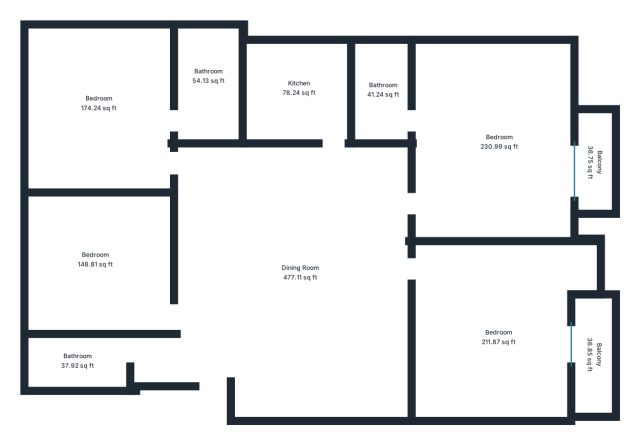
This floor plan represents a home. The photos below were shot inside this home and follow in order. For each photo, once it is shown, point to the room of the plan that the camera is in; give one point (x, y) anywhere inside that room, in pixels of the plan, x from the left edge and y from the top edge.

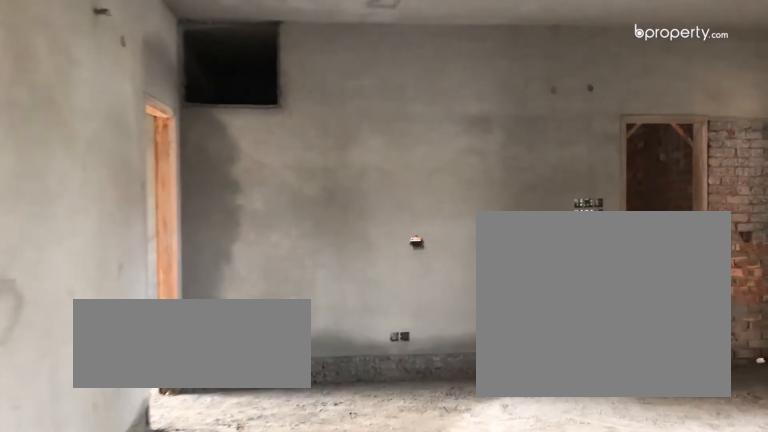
(301, 275)
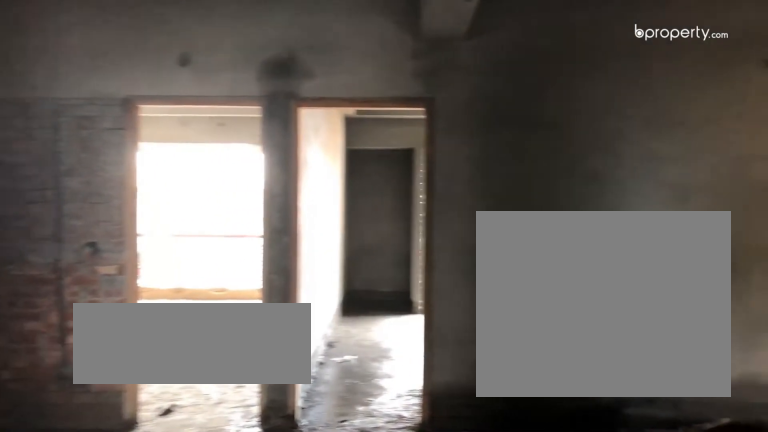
(301, 275)
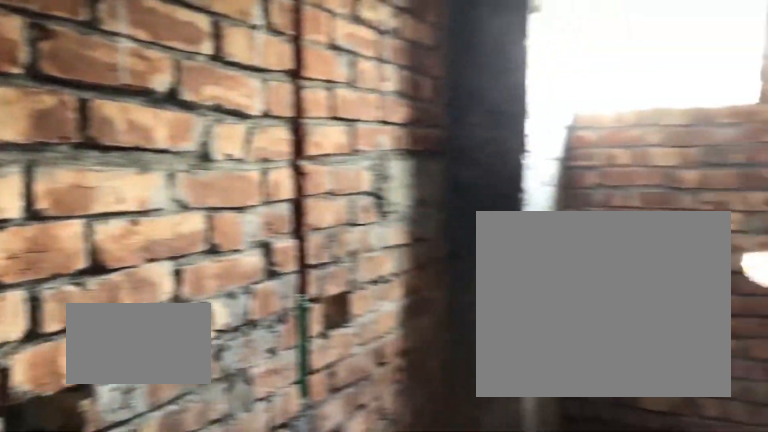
(74, 360)
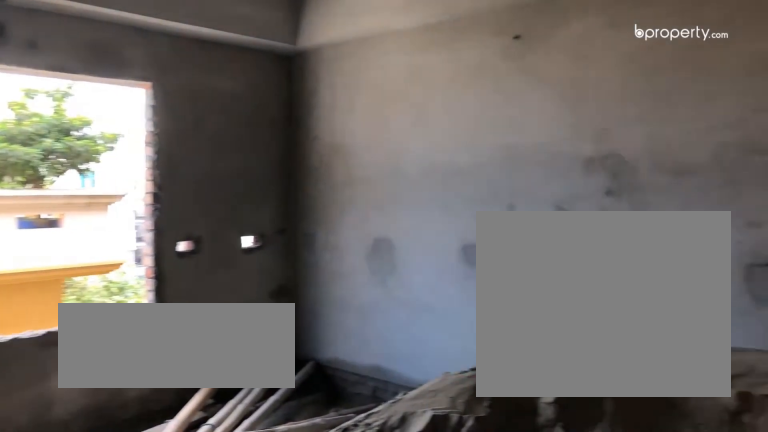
(98, 265)
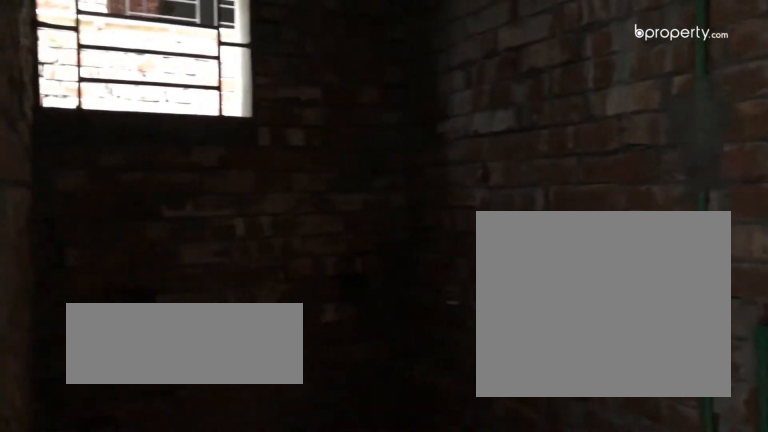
(209, 80)
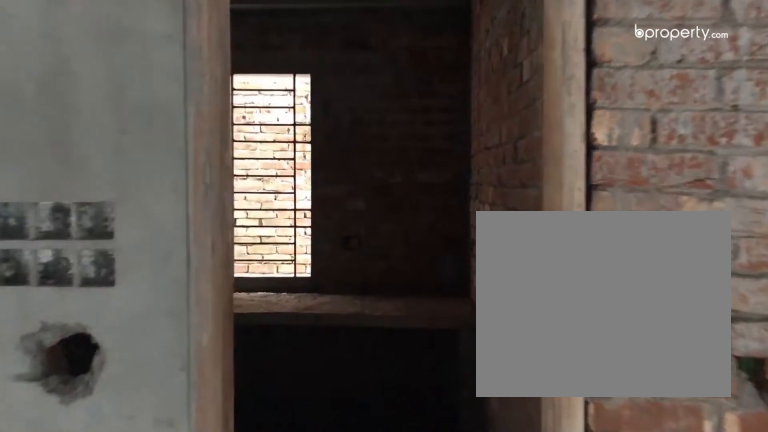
(305, 89)
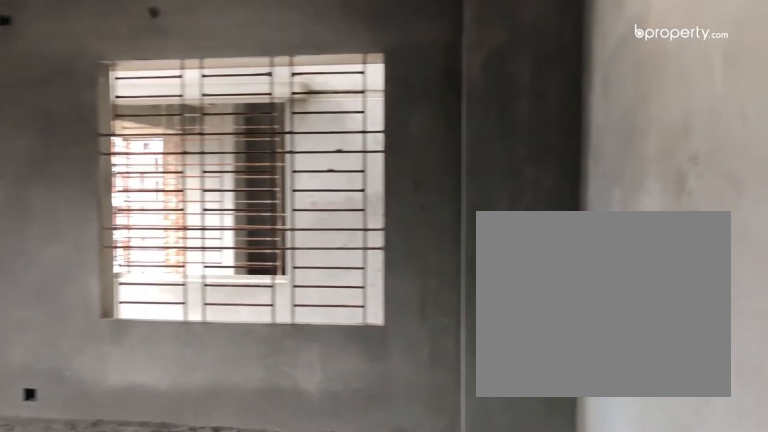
(500, 338)
